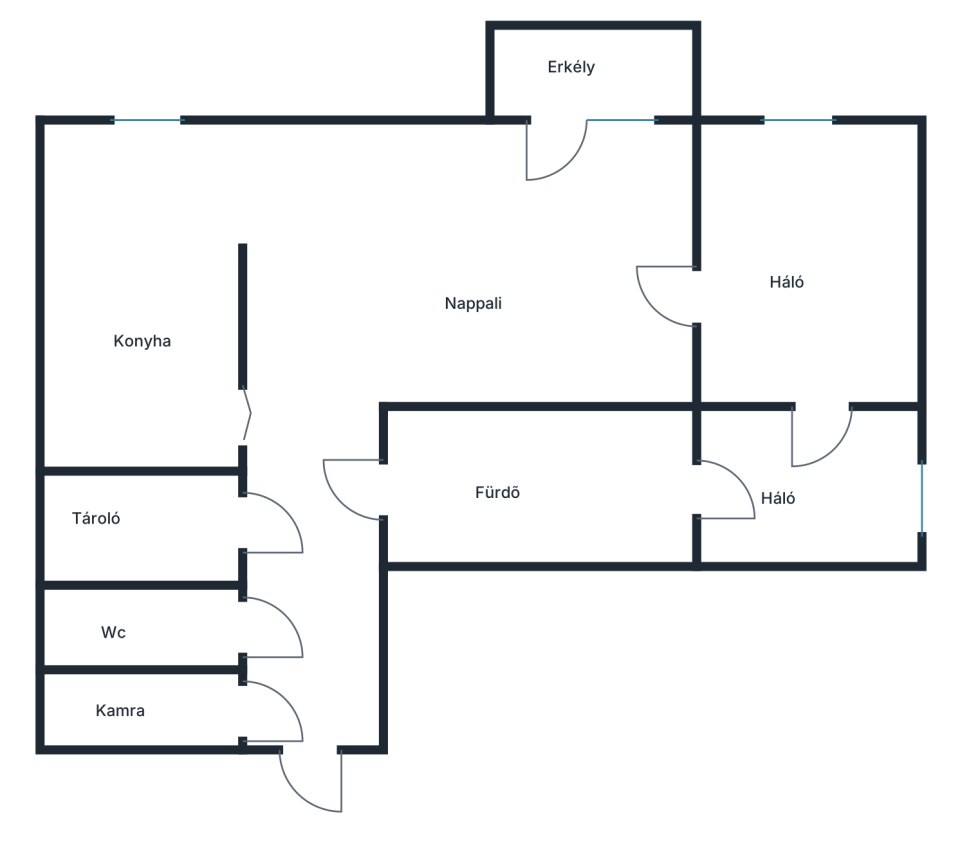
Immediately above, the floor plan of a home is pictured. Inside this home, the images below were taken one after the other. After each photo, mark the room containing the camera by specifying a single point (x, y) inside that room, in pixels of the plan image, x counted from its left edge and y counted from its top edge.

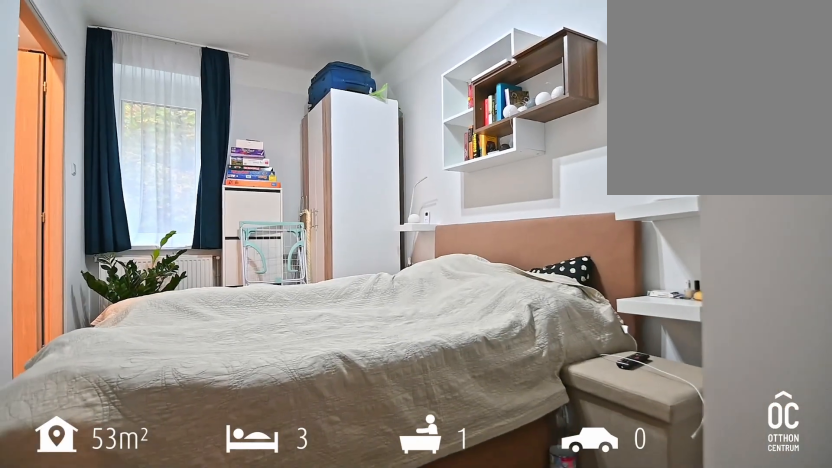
(807, 266)
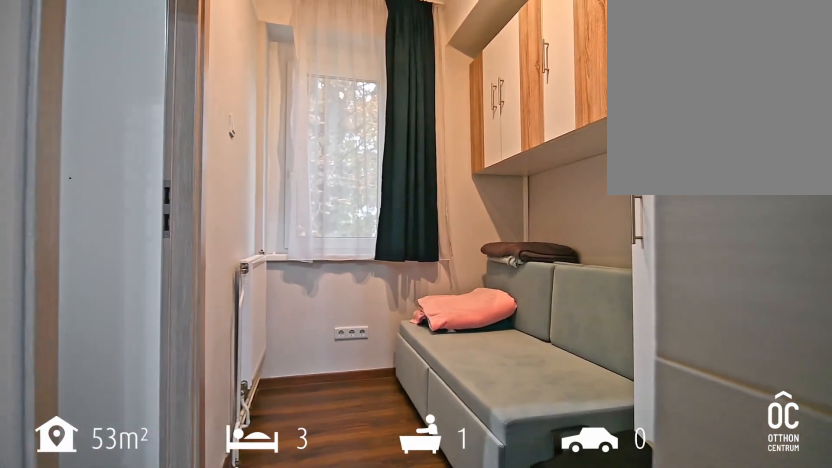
(817, 485)
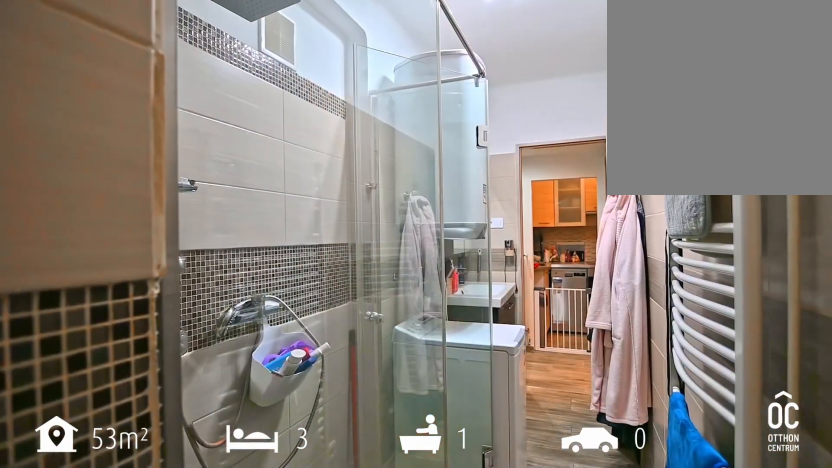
(535, 490)
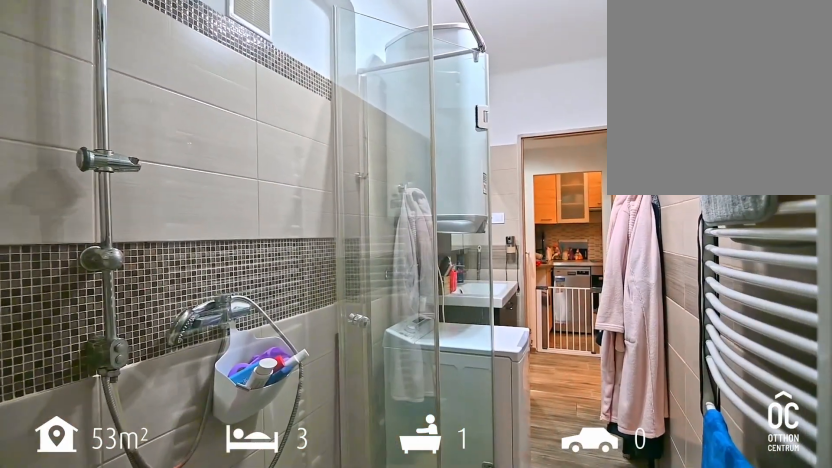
(536, 490)
